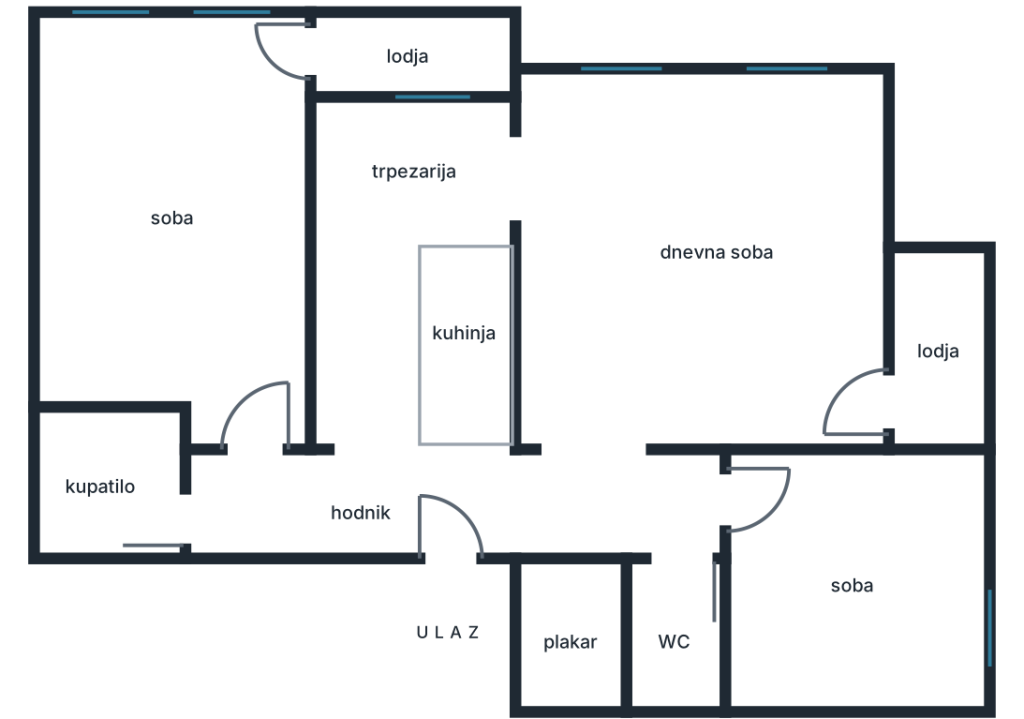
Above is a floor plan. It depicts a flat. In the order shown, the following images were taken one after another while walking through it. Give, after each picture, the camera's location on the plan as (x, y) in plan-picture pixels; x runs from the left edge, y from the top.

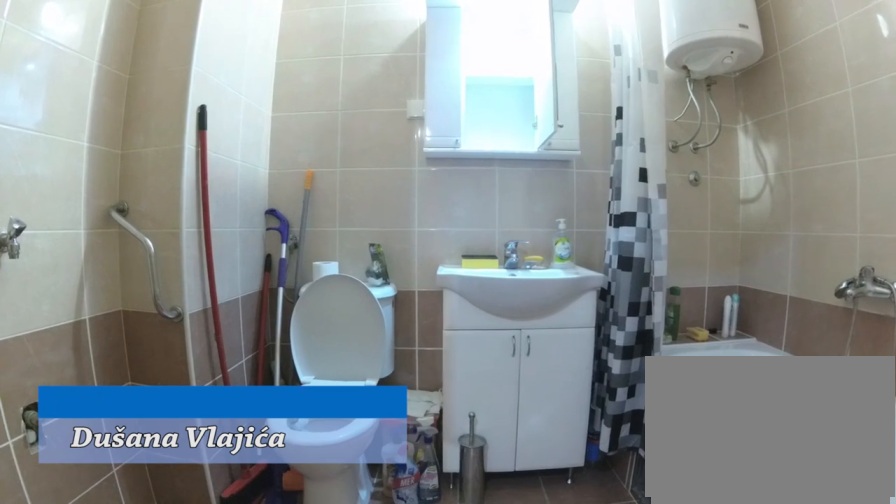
(185, 501)
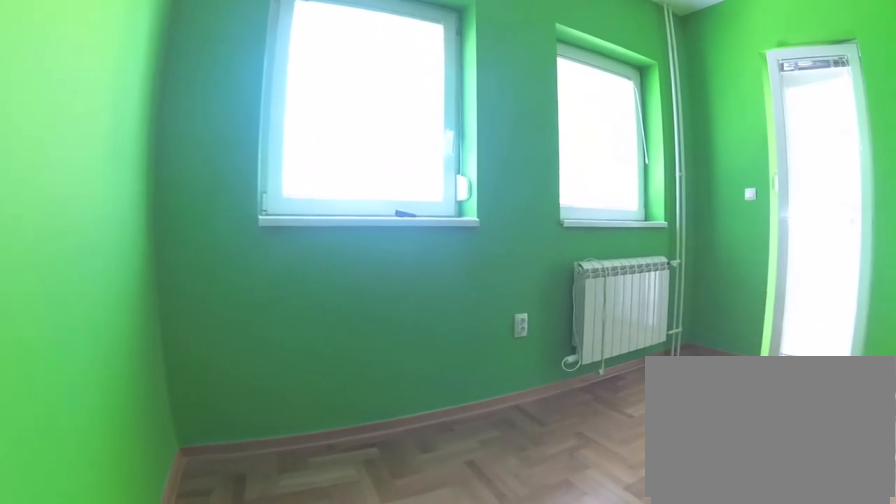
(101, 171)
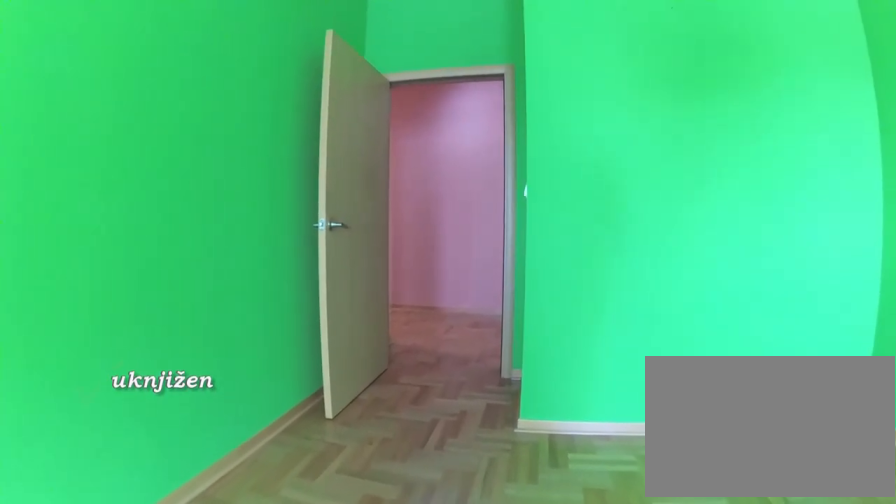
(173, 242)
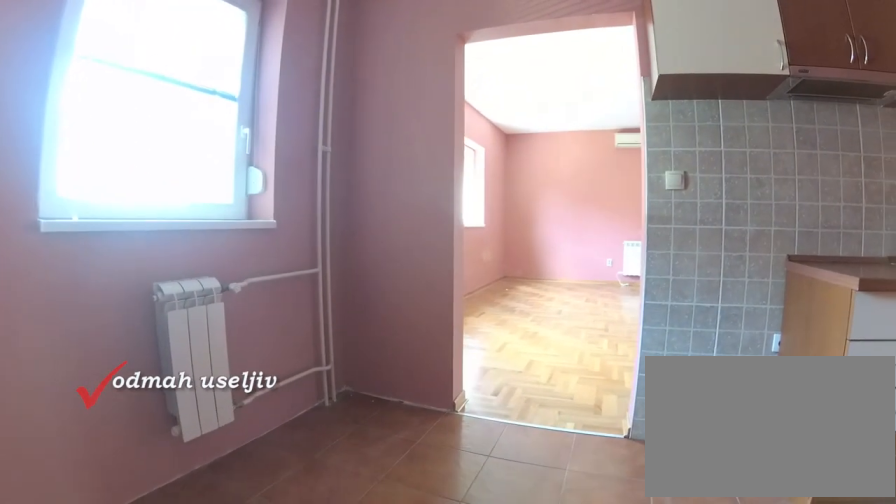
(342, 240)
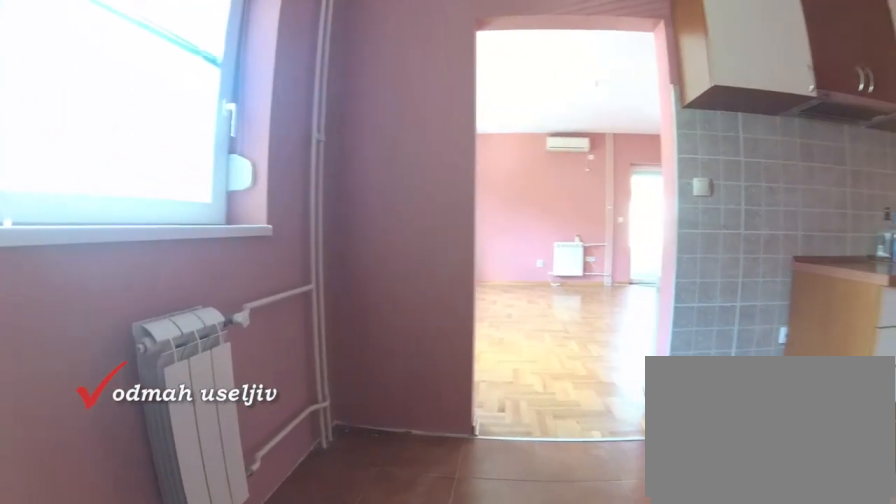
(342, 185)
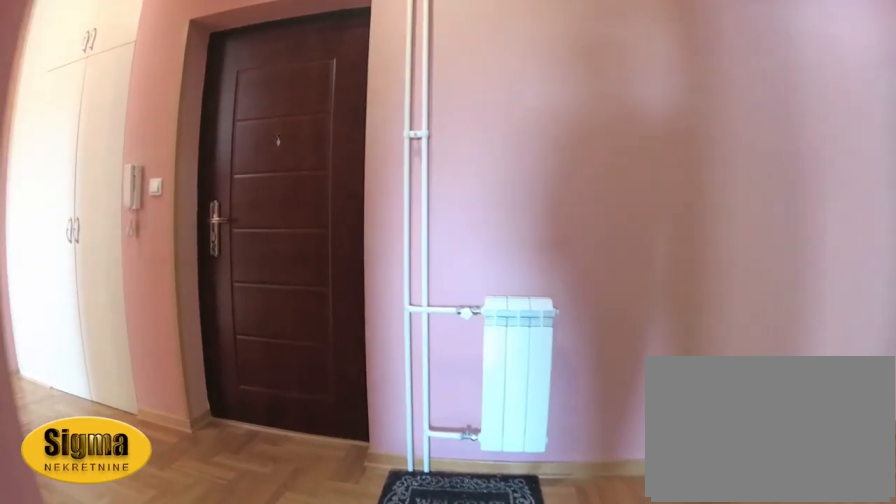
(367, 412)
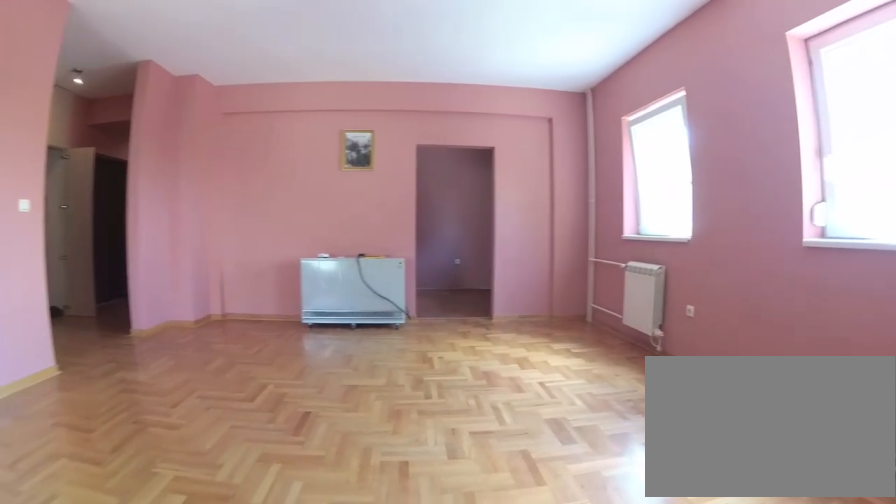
(857, 237)
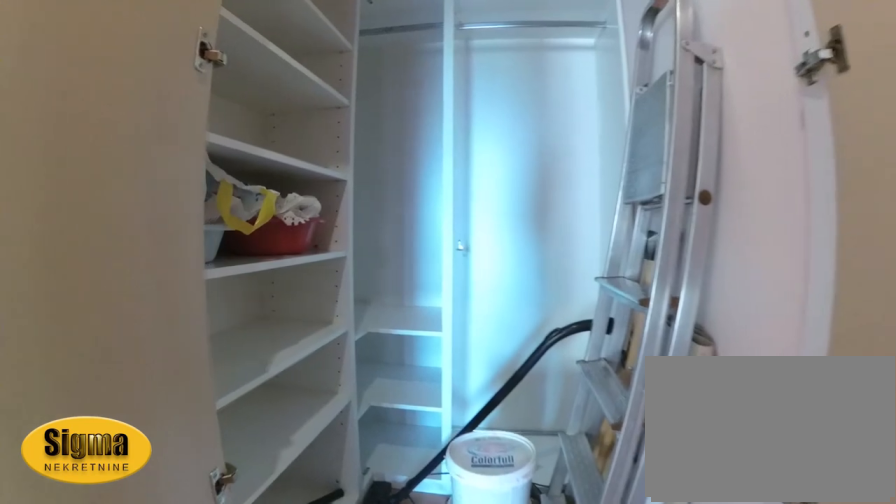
(588, 493)
